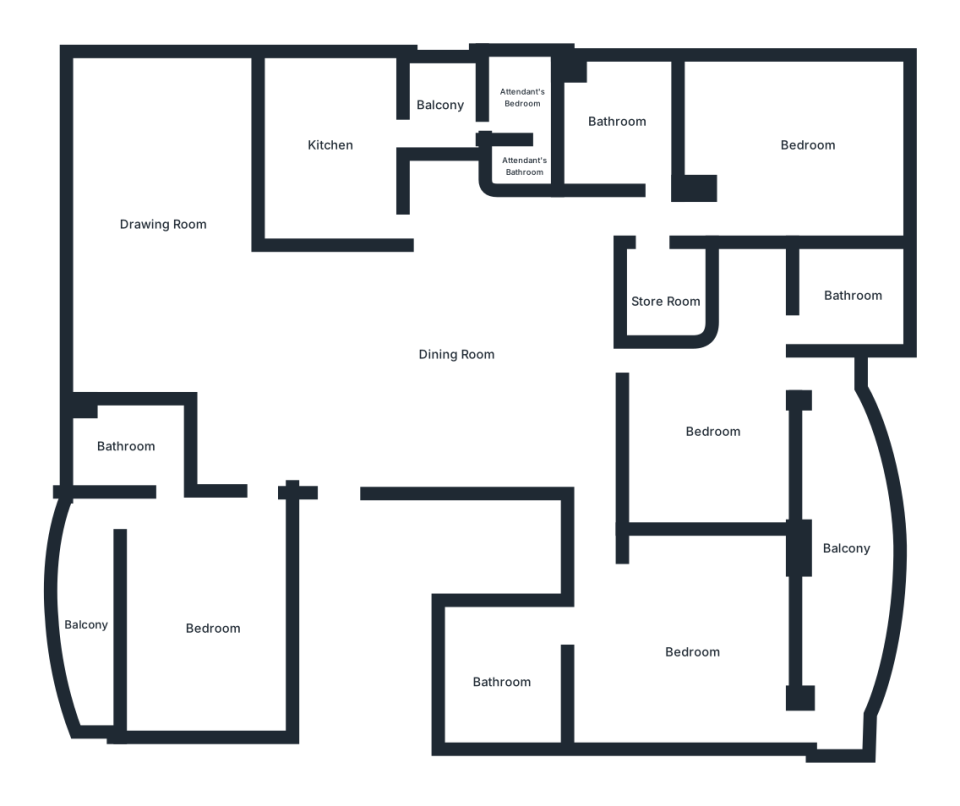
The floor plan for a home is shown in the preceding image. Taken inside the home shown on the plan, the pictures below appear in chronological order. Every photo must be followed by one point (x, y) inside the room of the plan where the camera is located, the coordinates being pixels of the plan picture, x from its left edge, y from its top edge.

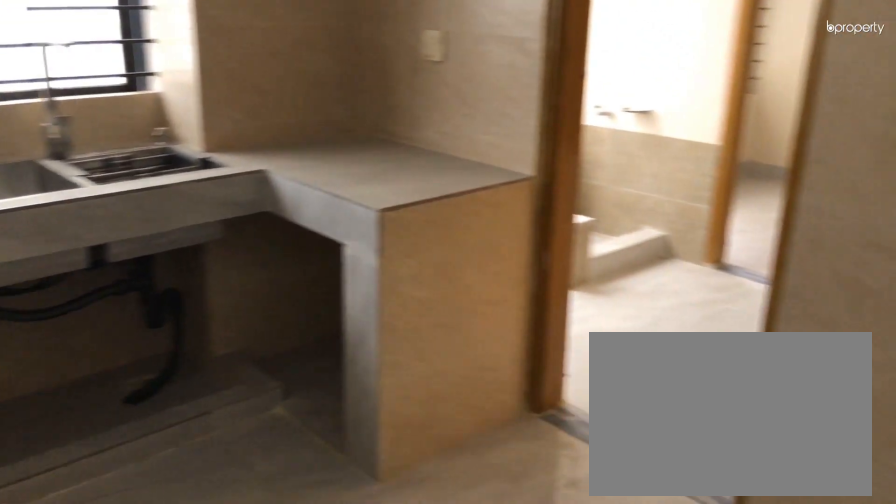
(331, 140)
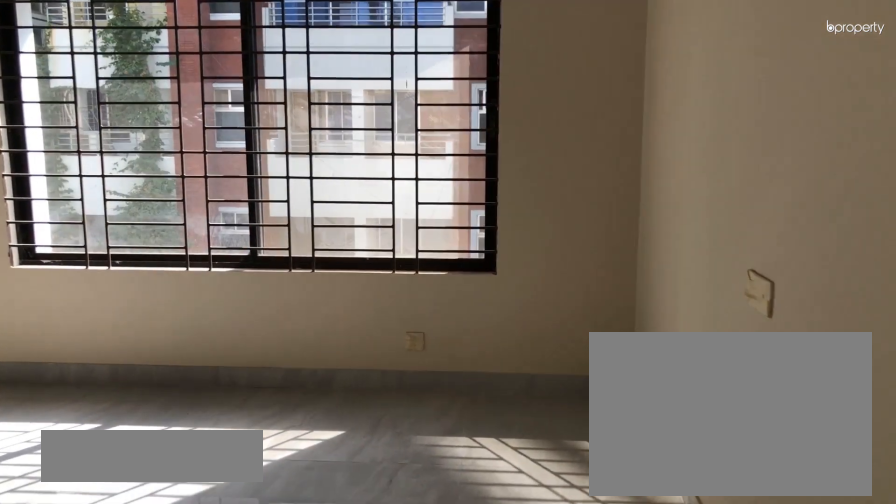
(793, 152)
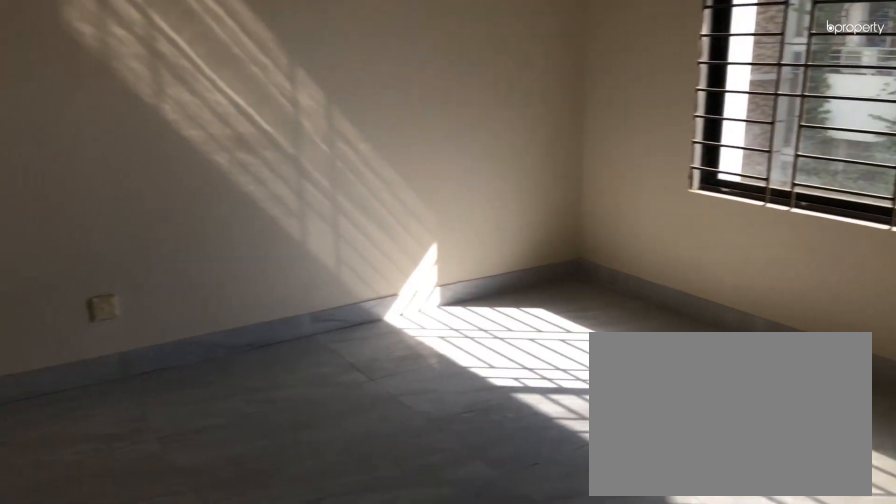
(793, 152)
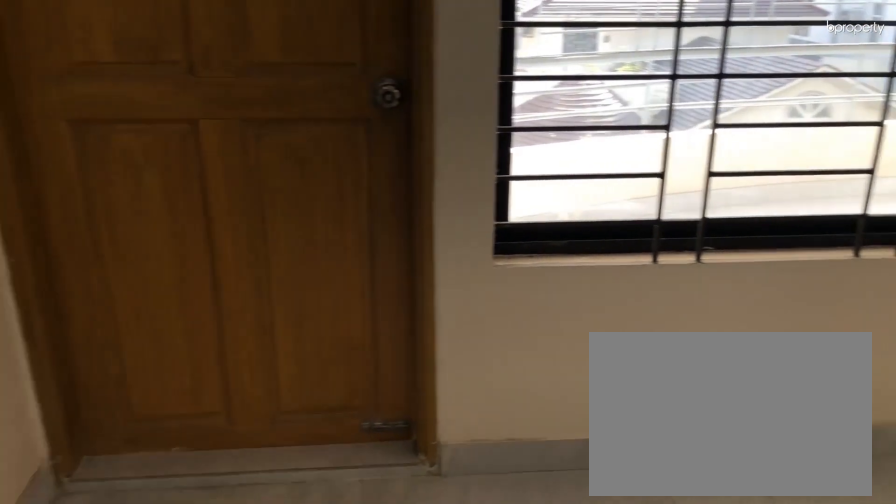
(707, 433)
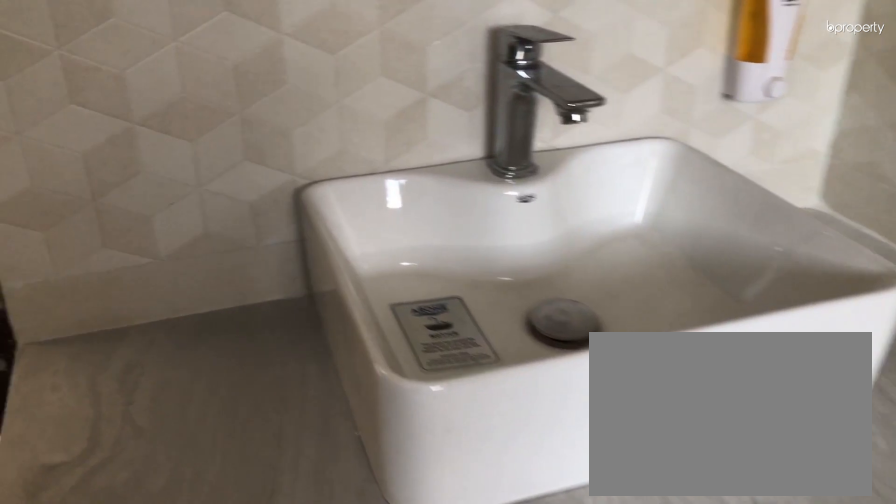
(843, 297)
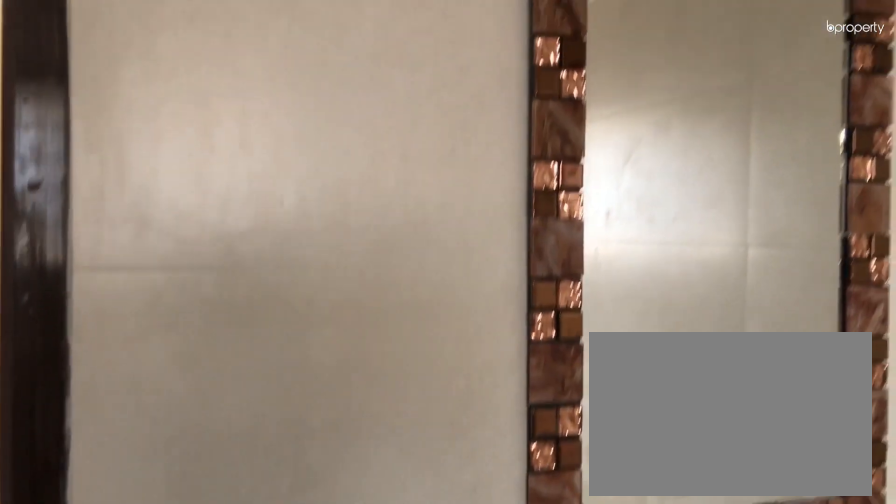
(843, 297)
